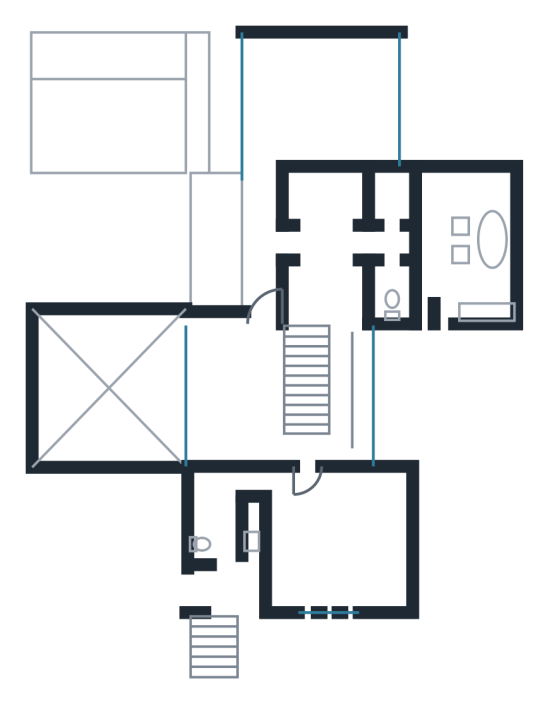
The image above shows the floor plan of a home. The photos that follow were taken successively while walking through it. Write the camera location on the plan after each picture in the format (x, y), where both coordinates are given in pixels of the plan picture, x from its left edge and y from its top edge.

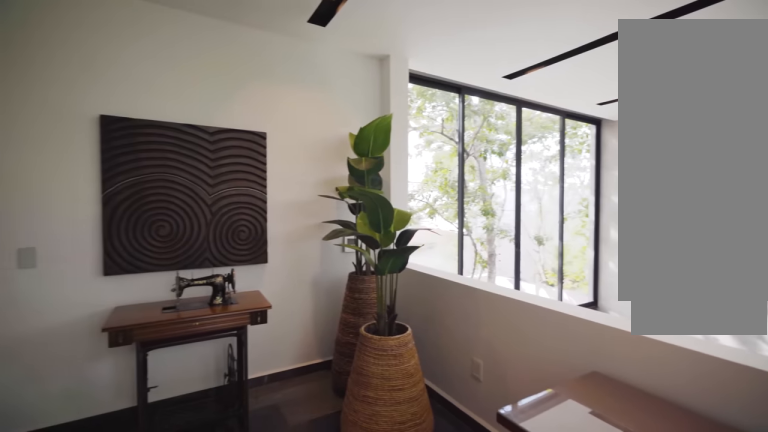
(261, 360)
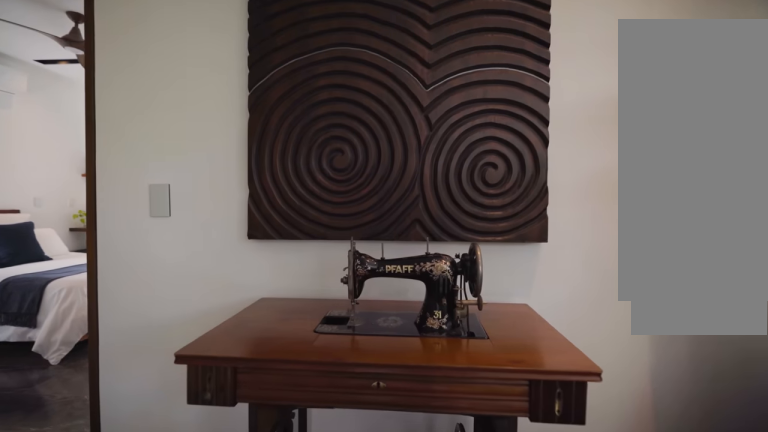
(247, 410)
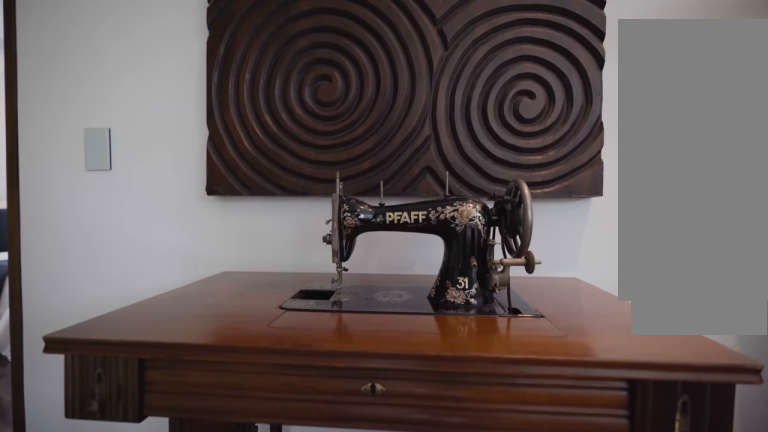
(243, 435)
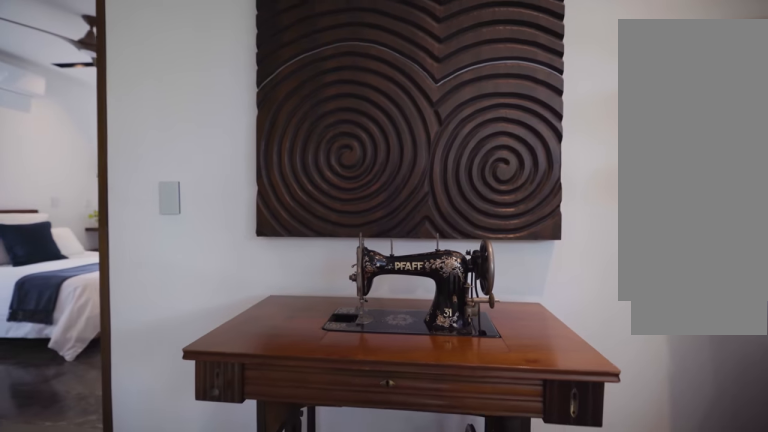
(241, 434)
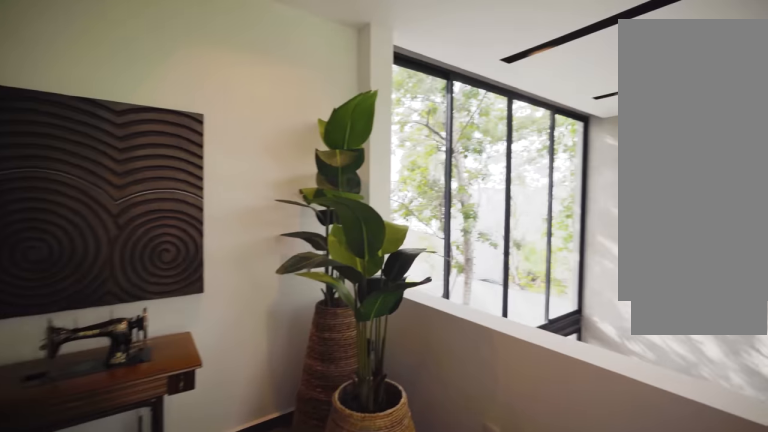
(243, 390)
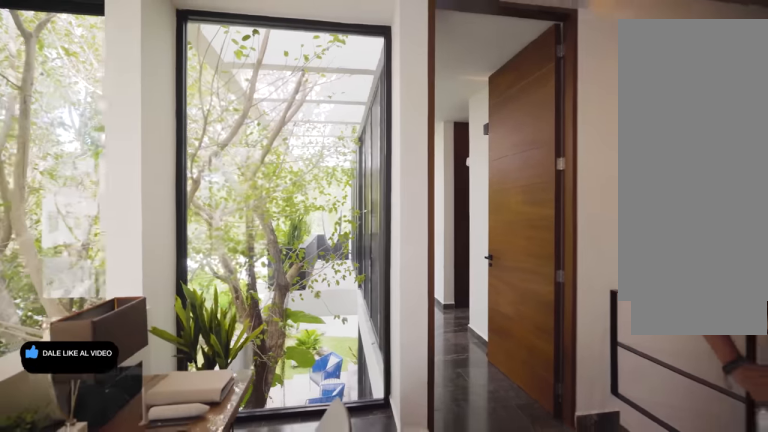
(230, 423)
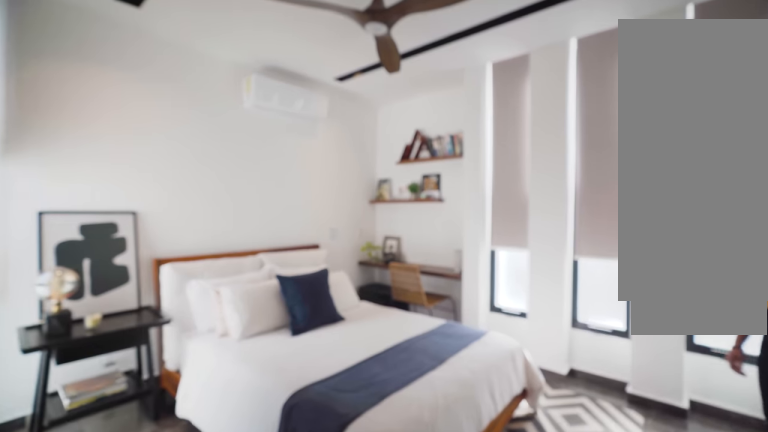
(294, 459)
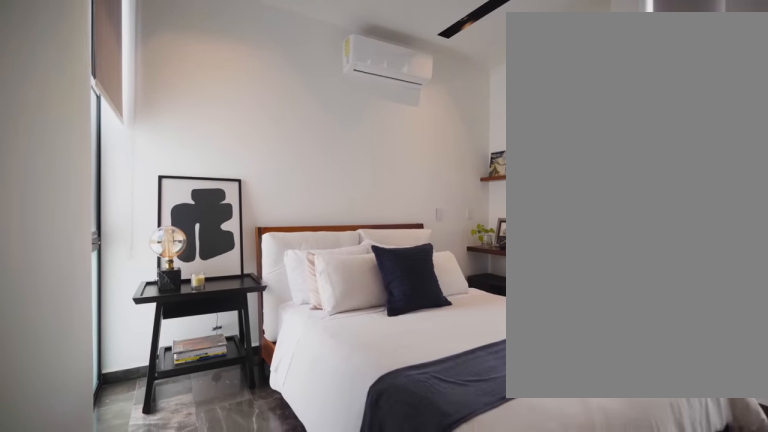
(306, 479)
